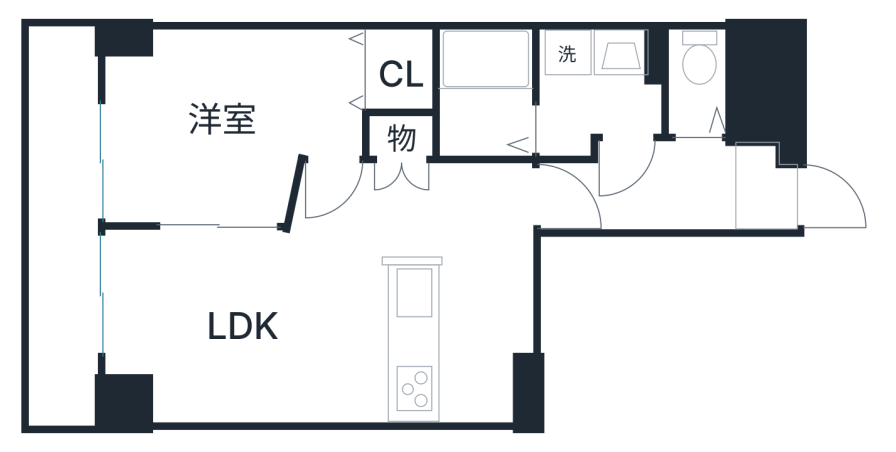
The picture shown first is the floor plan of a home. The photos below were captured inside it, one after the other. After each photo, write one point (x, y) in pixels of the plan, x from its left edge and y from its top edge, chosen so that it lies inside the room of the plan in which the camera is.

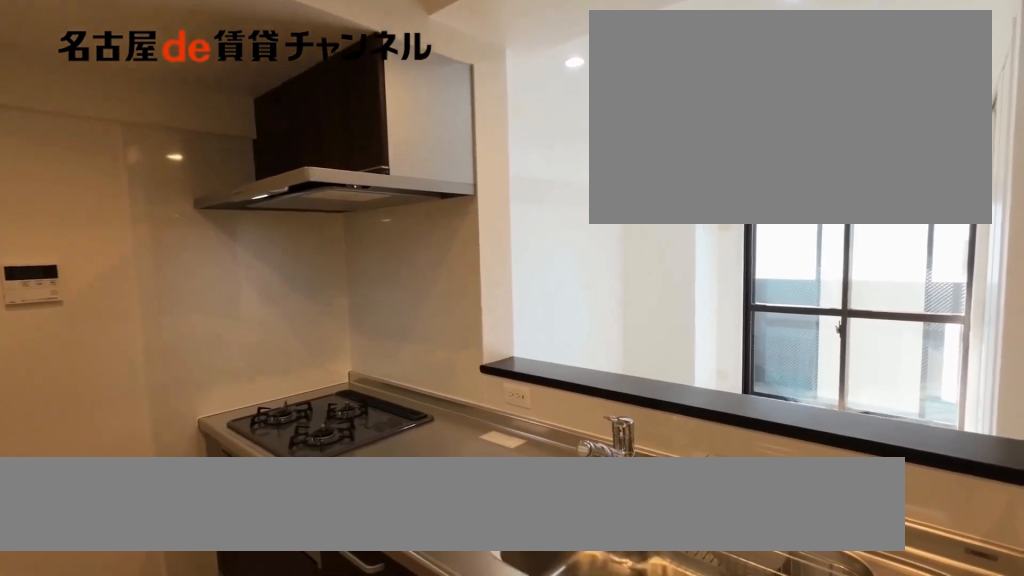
(459, 345)
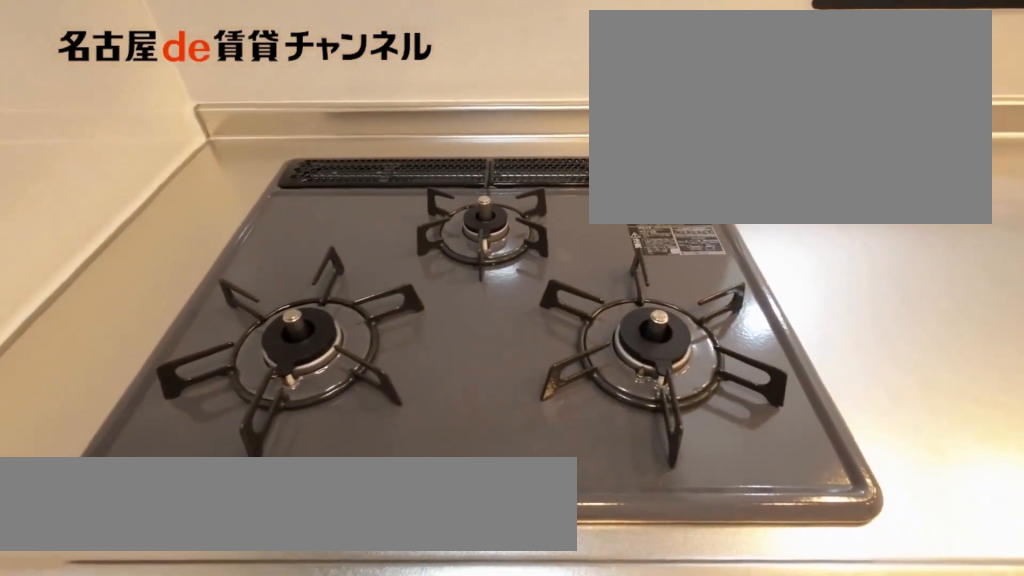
(459, 345)
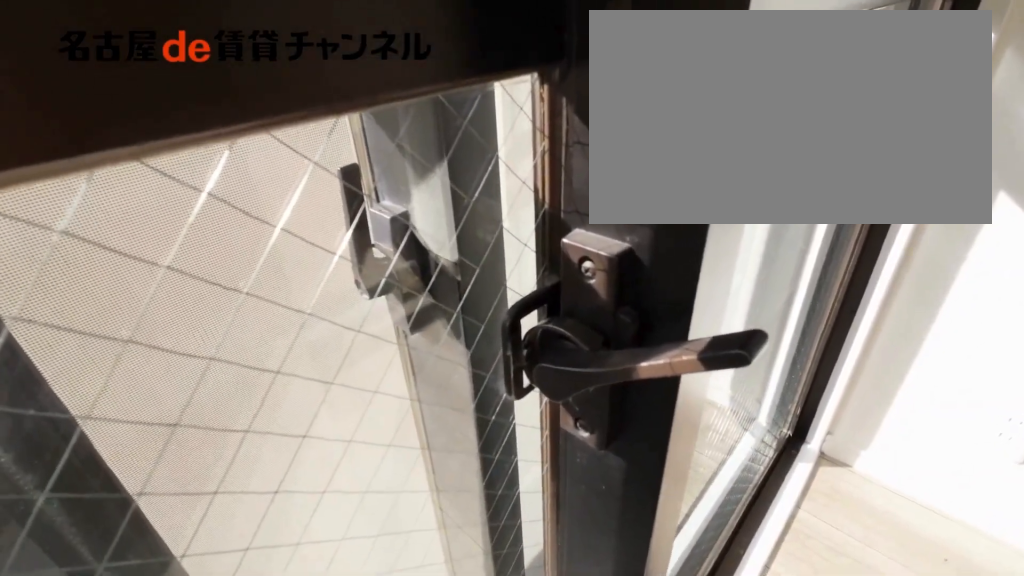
(240, 327)
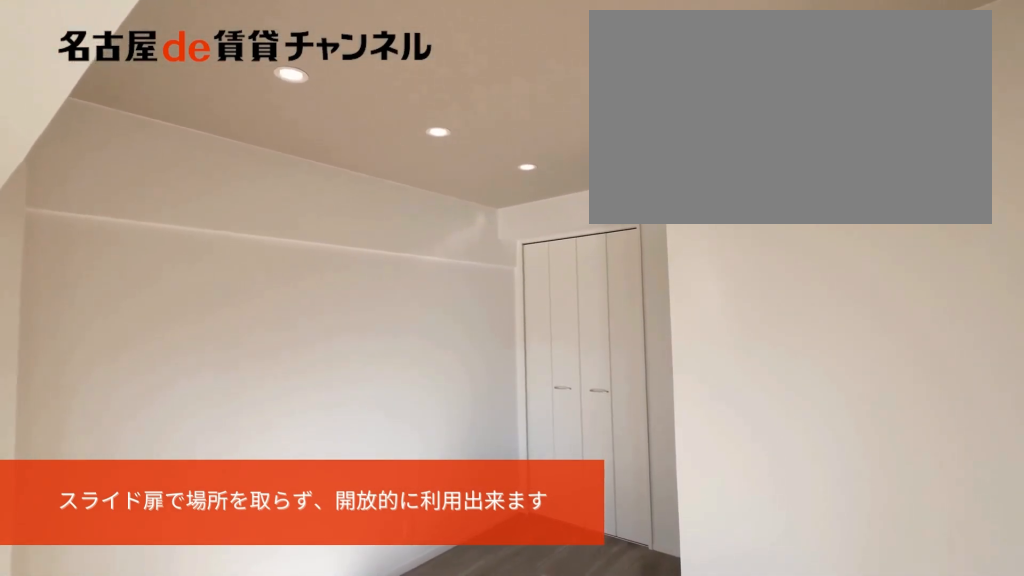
(223, 119)
